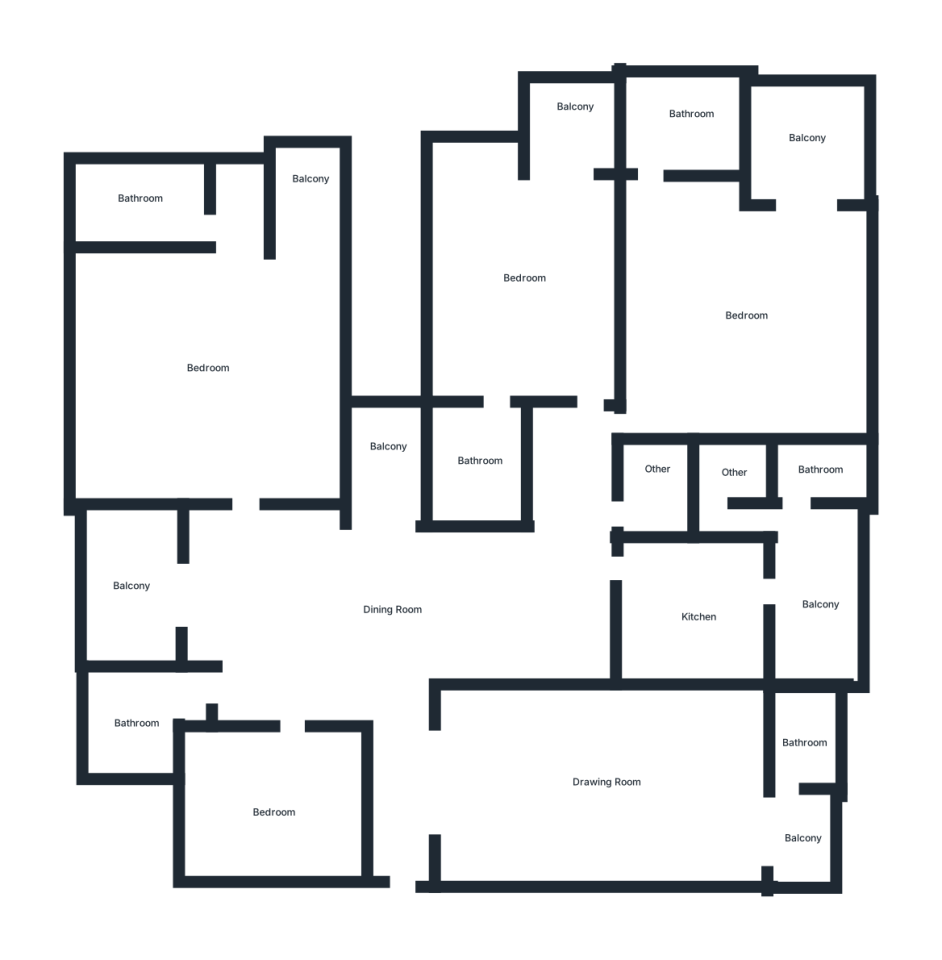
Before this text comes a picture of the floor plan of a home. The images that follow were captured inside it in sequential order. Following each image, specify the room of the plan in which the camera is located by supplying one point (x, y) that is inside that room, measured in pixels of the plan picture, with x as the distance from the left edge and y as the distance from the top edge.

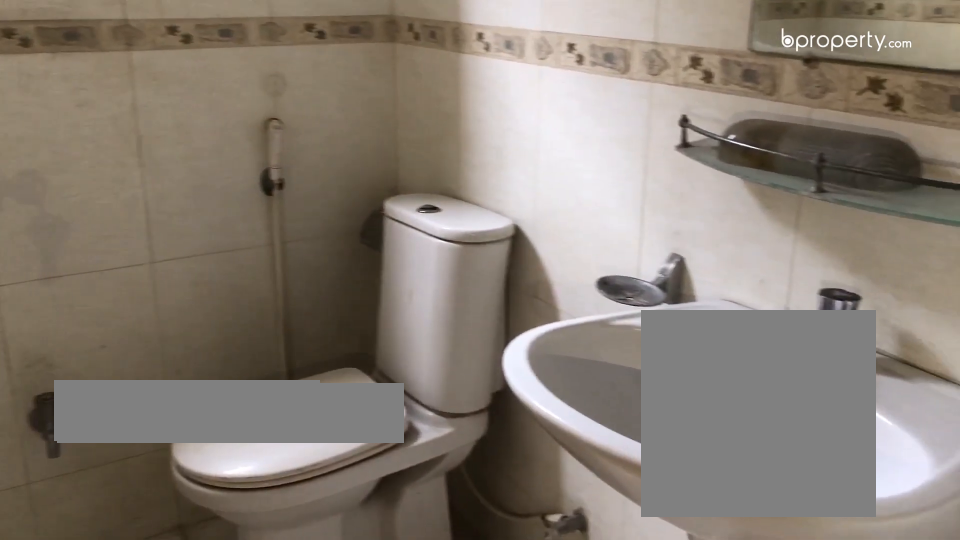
(693, 113)
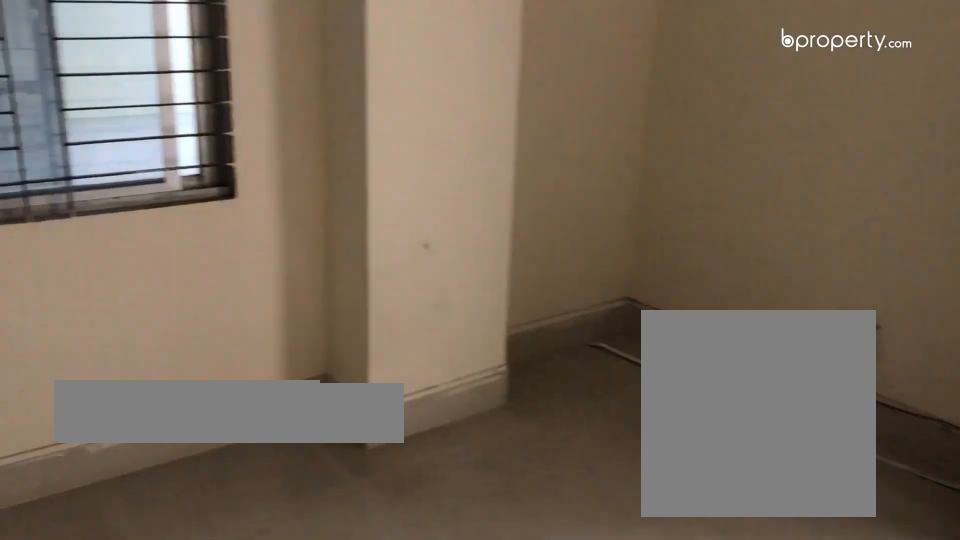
(529, 276)
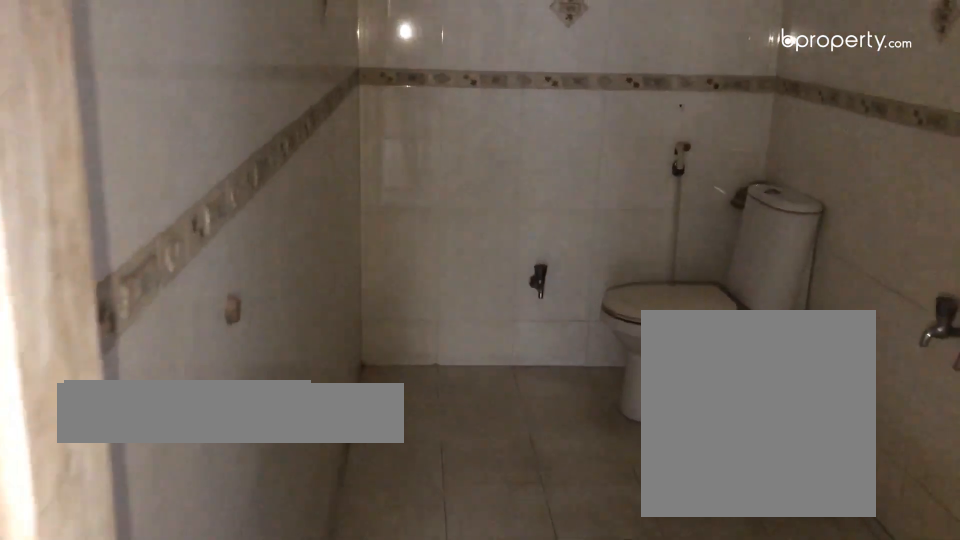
(479, 456)
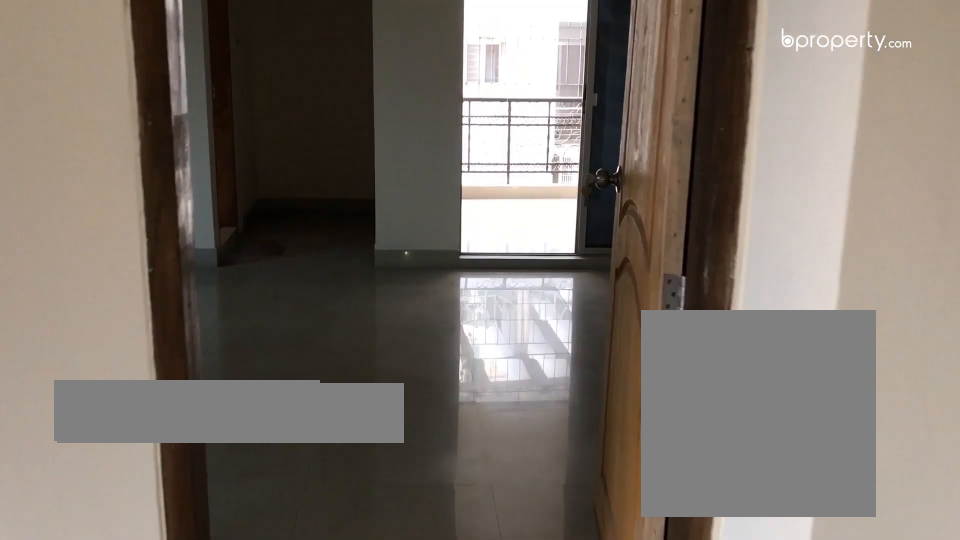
(211, 366)
